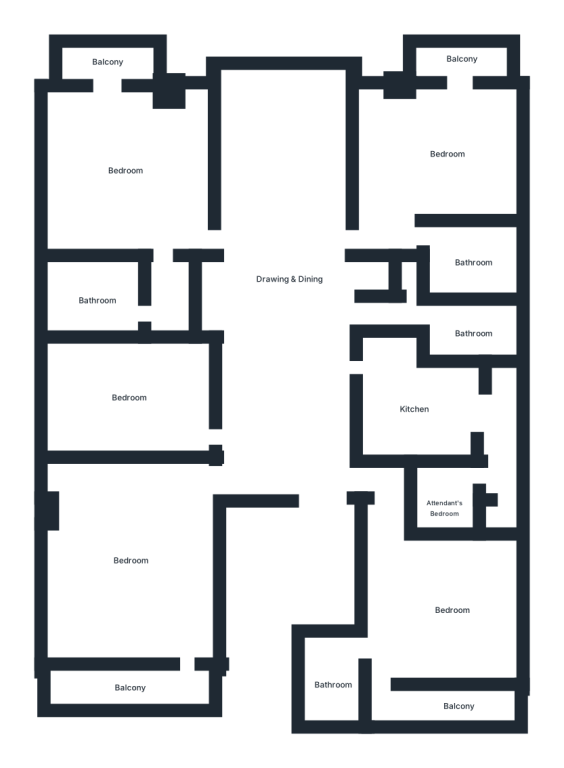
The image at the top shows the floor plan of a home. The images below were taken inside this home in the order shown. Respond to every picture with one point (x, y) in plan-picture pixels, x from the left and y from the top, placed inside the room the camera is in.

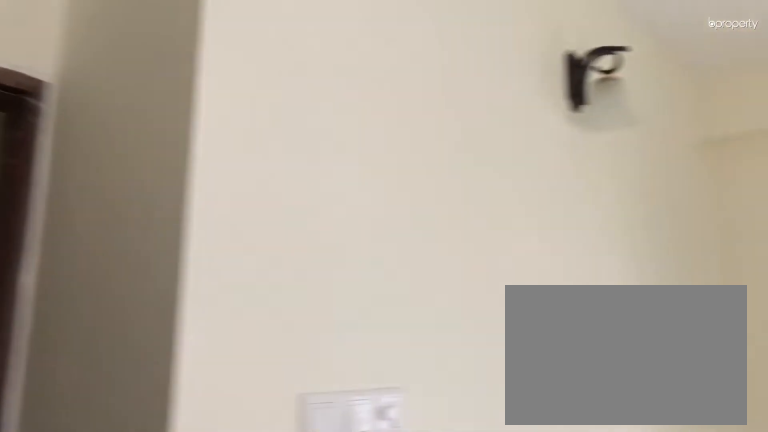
(447, 611)
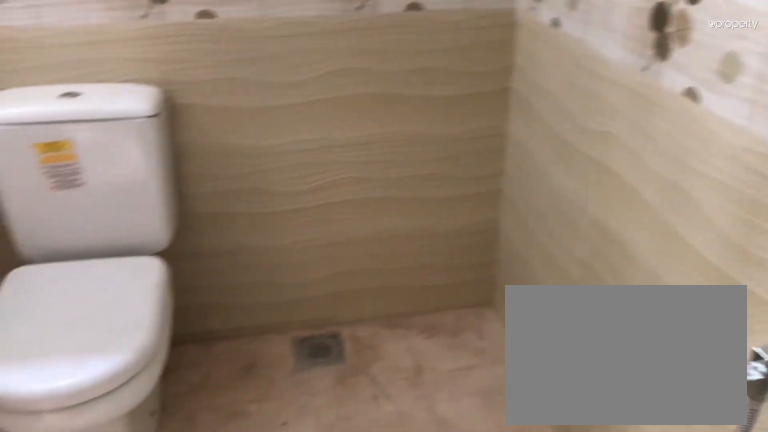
(330, 684)
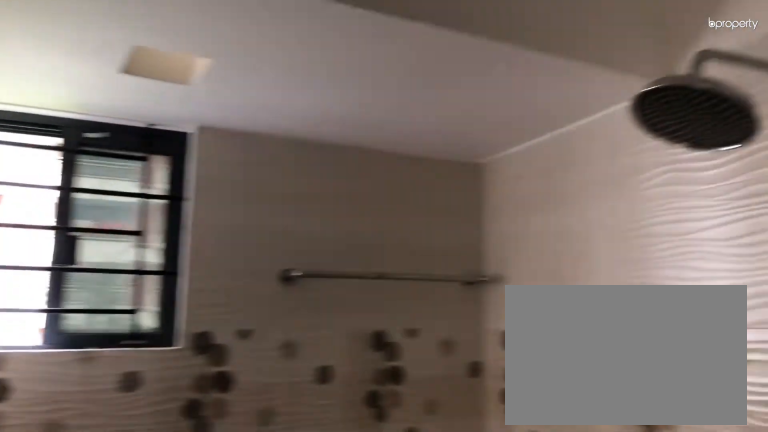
(330, 684)
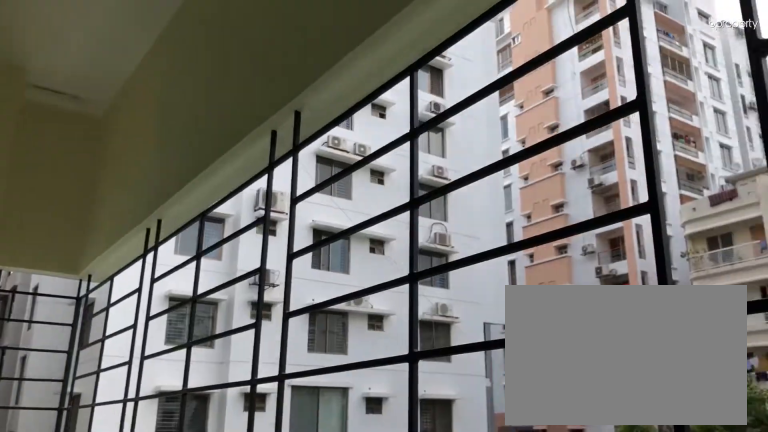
(445, 705)
